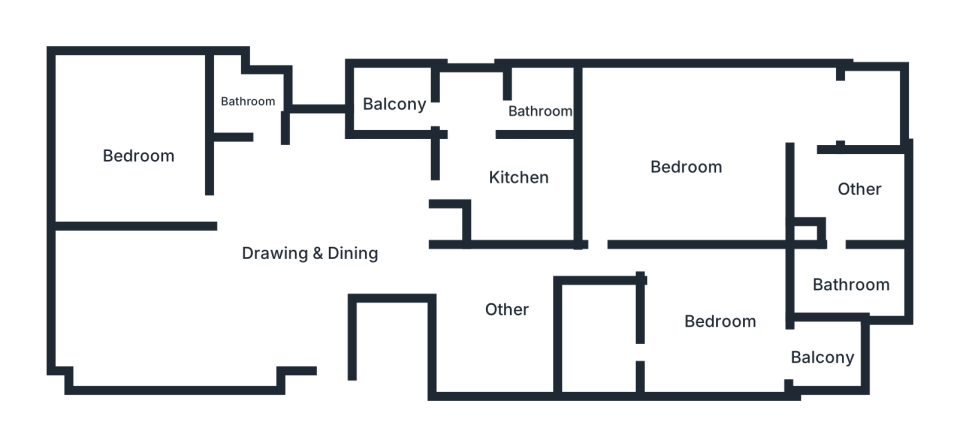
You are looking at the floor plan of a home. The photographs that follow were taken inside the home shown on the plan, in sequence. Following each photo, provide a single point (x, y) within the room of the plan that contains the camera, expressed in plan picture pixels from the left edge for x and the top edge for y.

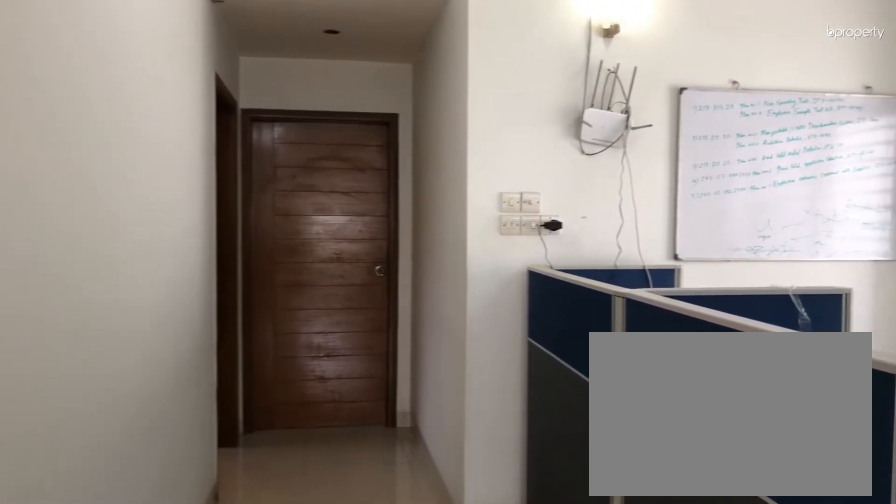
(480, 274)
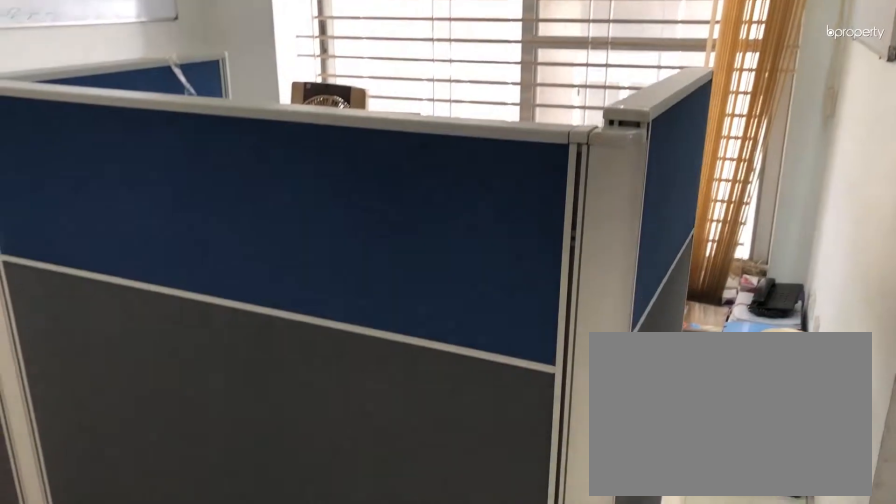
(480, 274)
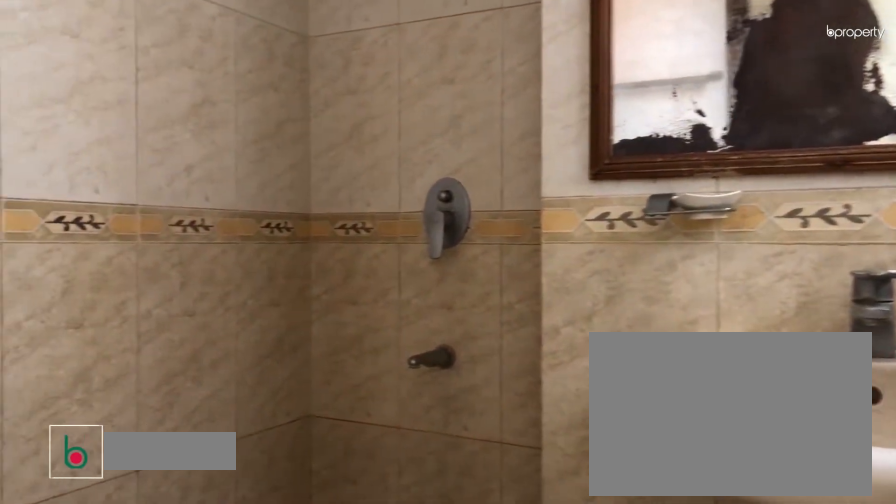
(243, 107)
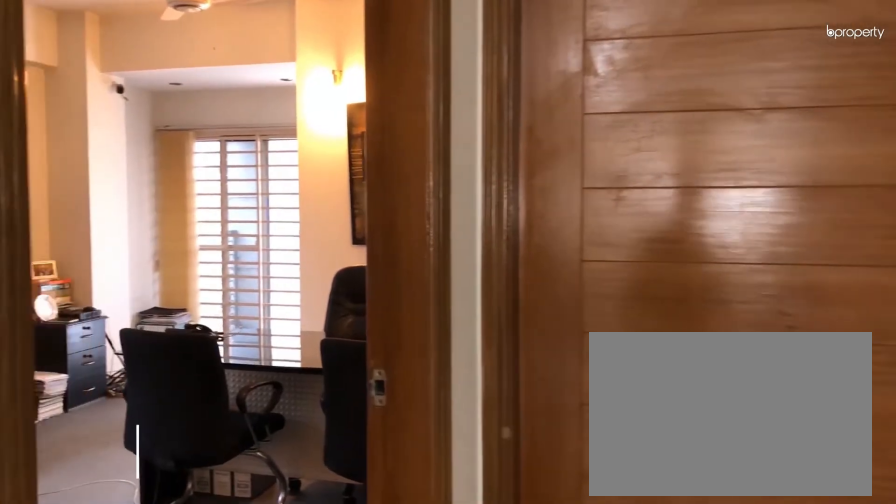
(609, 213)
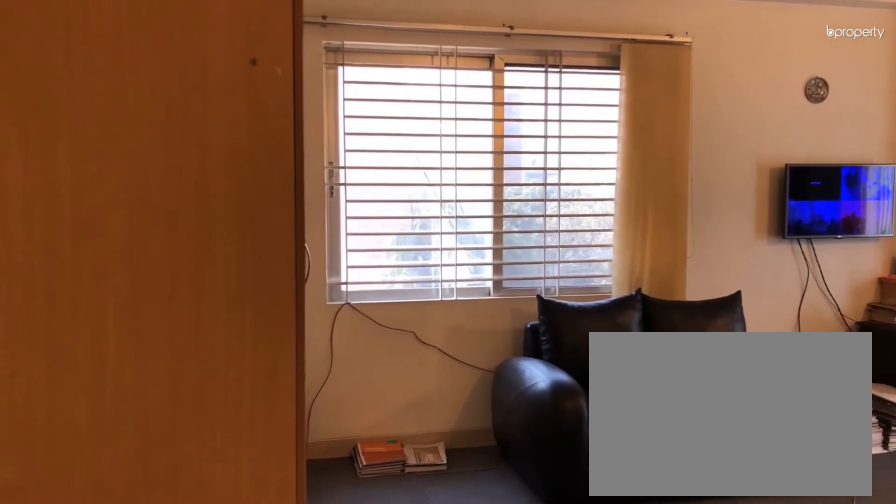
(687, 166)
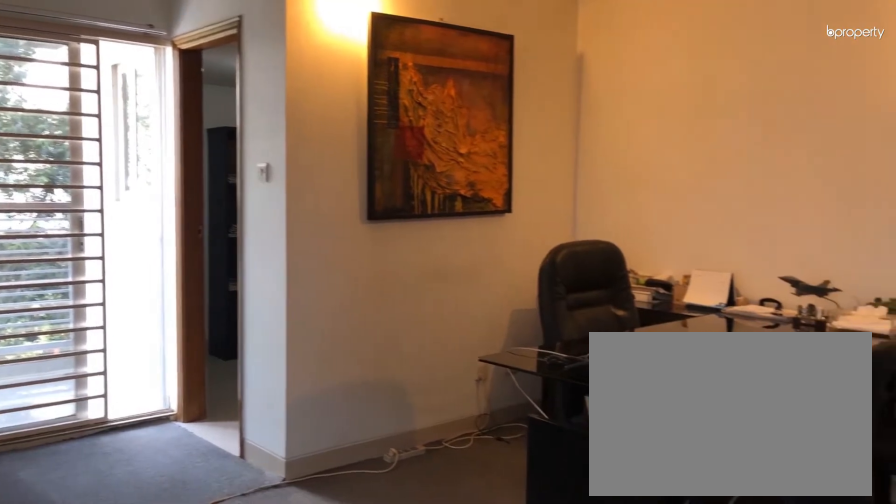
(687, 166)
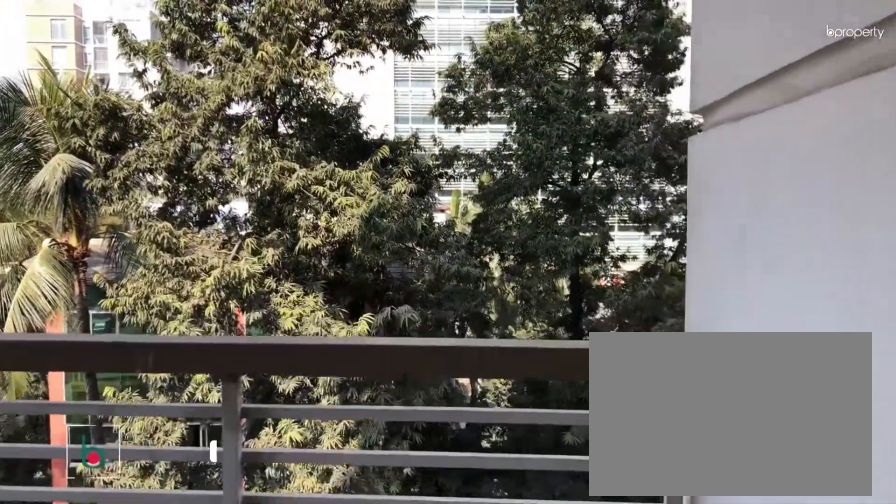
(874, 107)
